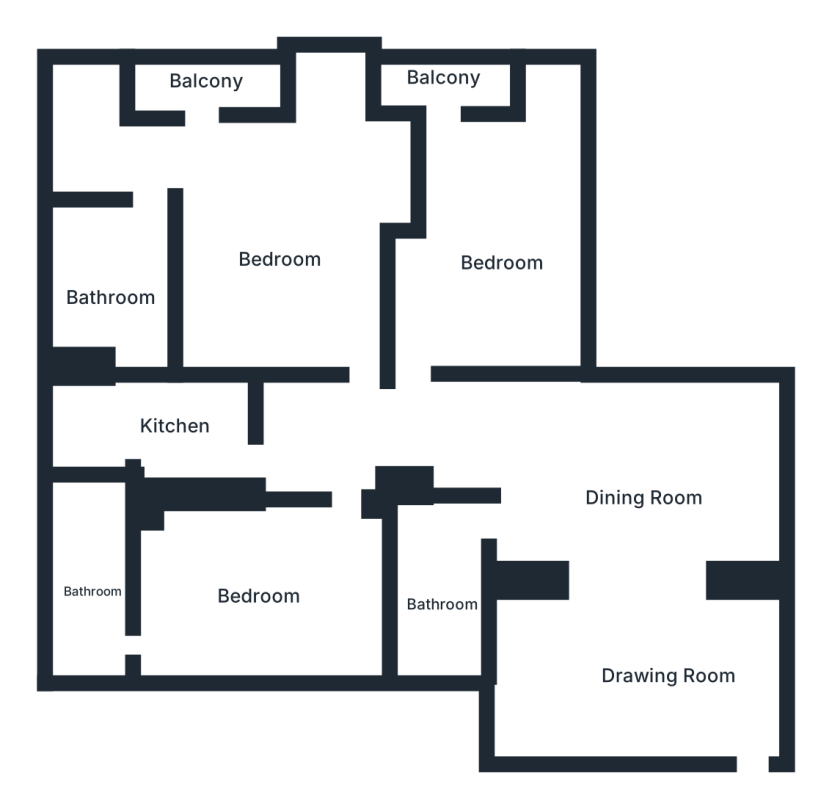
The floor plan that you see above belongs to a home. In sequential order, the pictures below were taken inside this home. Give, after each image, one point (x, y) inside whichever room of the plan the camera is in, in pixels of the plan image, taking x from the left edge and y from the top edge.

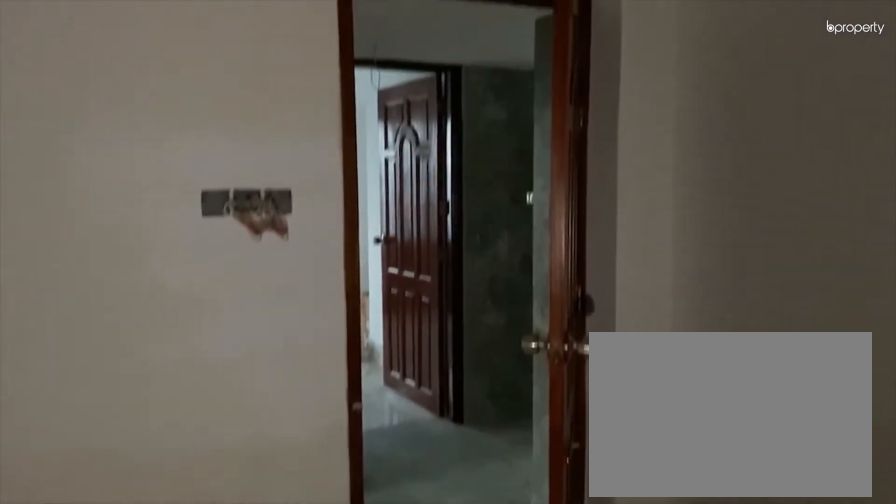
(261, 599)
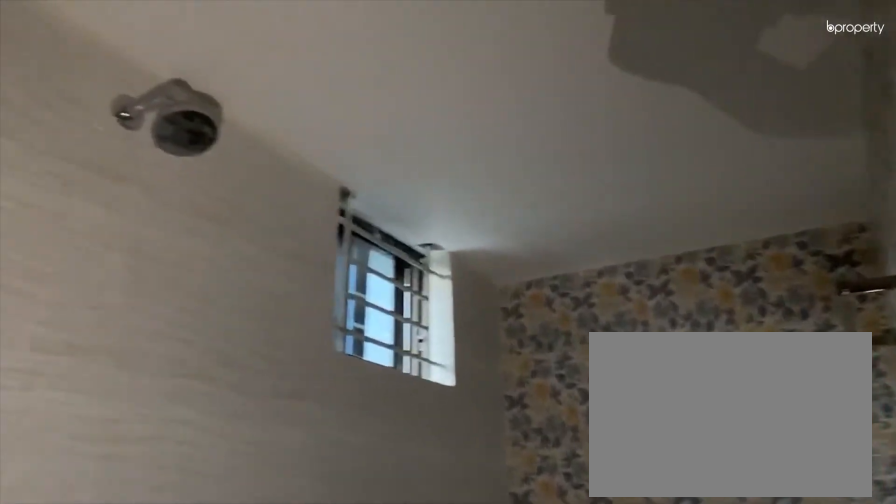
(94, 596)
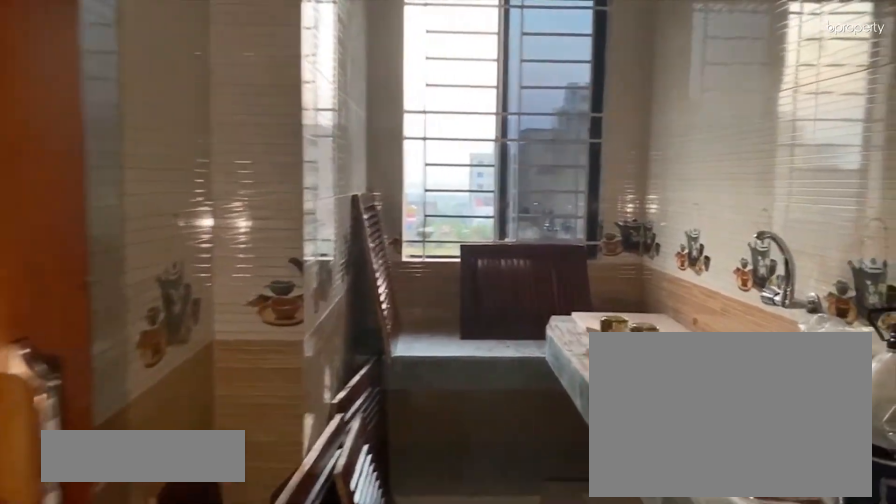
(172, 424)
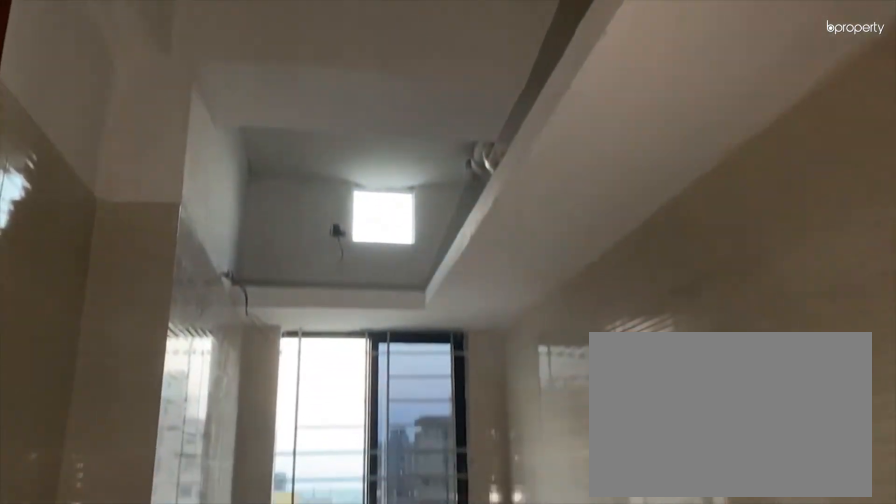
(172, 424)
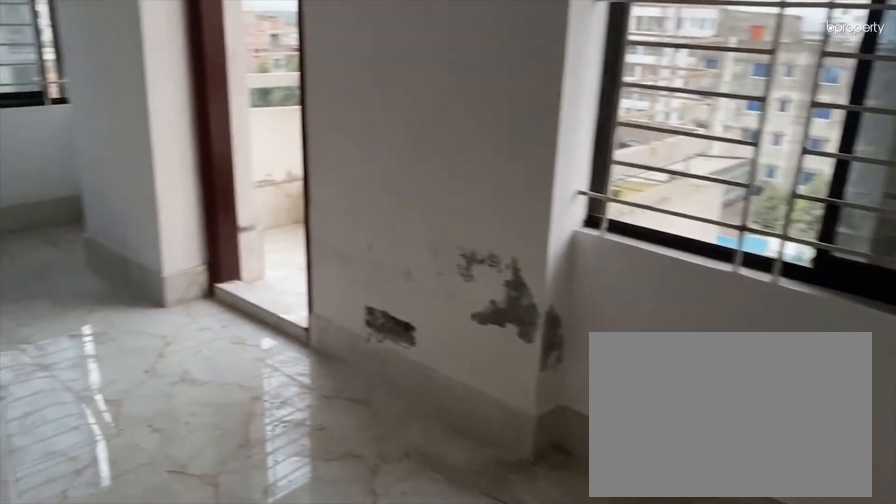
(286, 256)
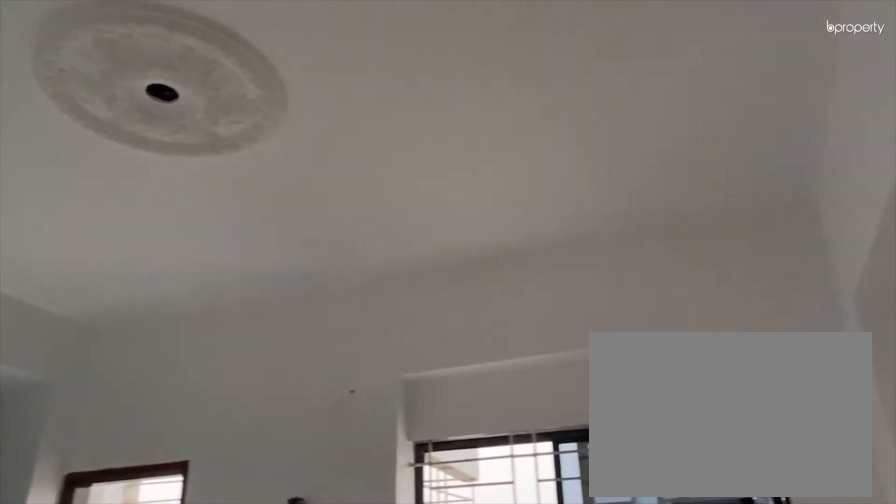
(286, 256)
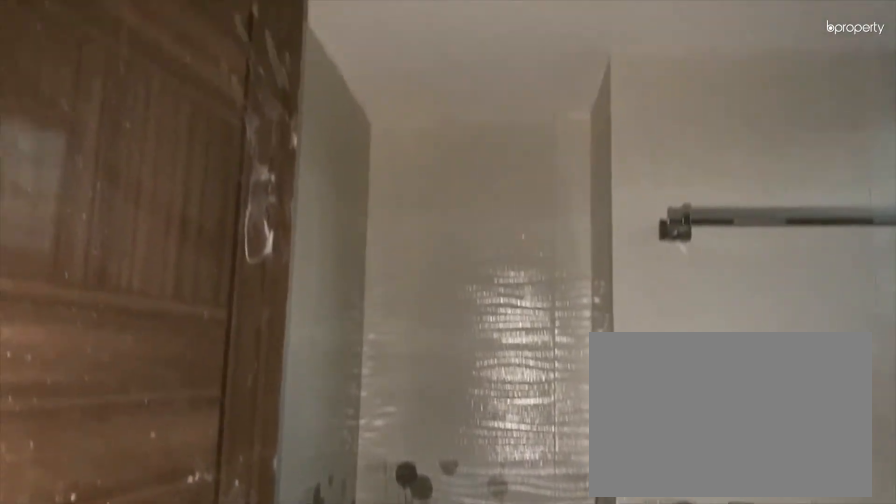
(111, 298)
